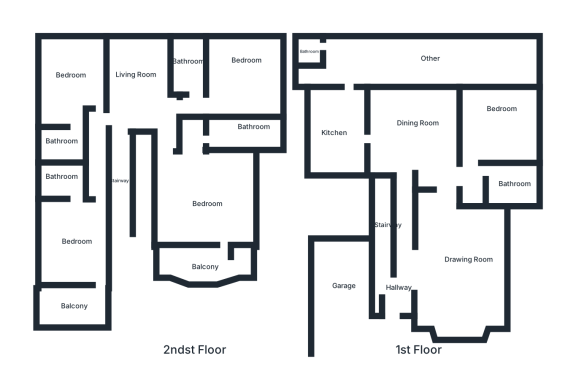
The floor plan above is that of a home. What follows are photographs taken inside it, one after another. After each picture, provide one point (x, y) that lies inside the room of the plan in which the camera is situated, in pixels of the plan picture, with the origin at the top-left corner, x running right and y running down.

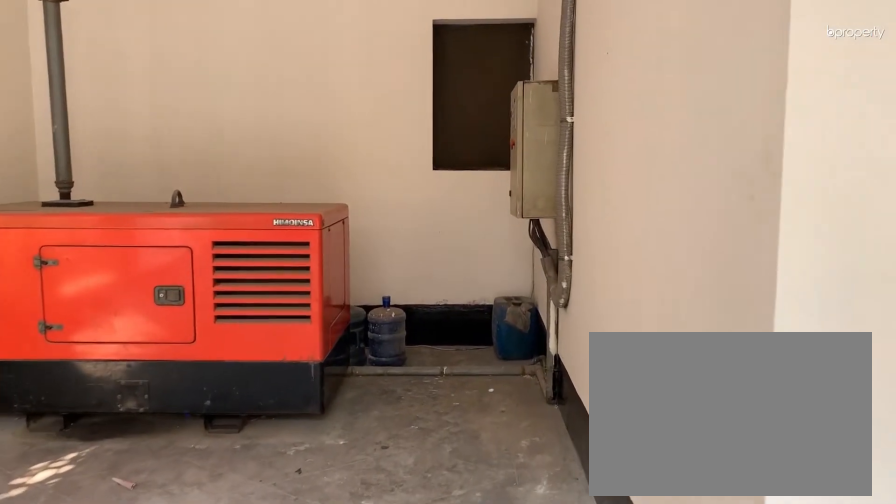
(343, 293)
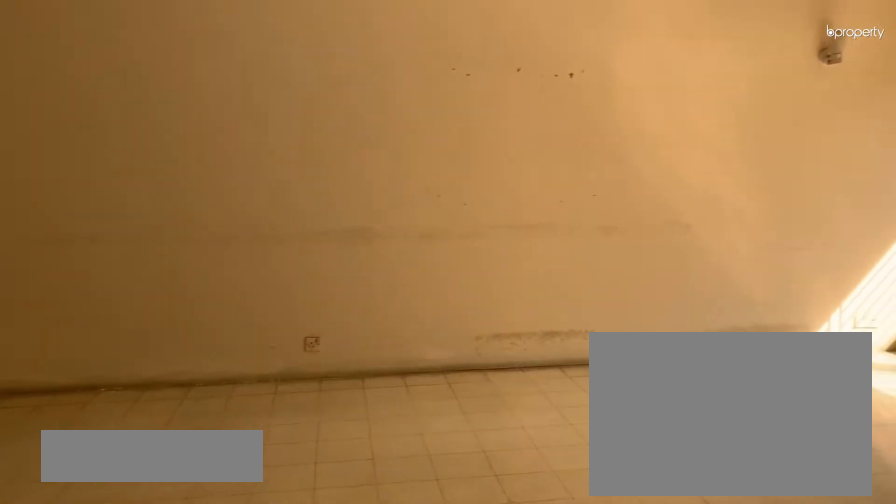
(462, 262)
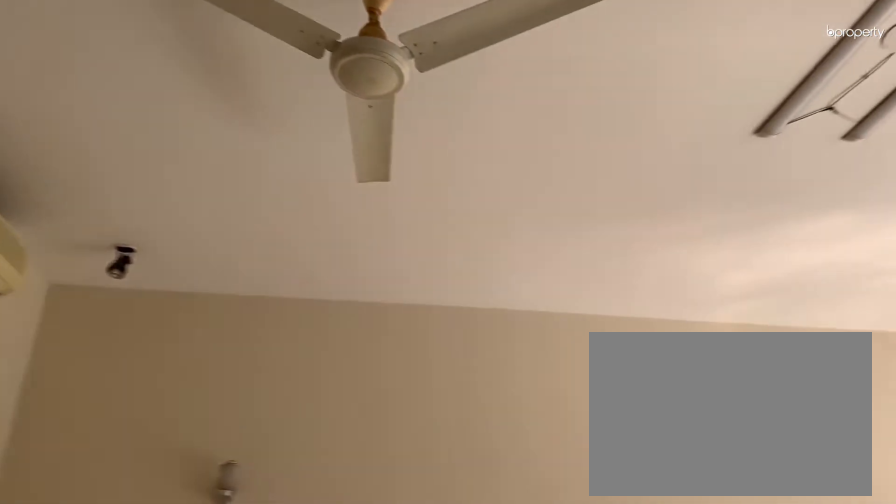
(462, 262)
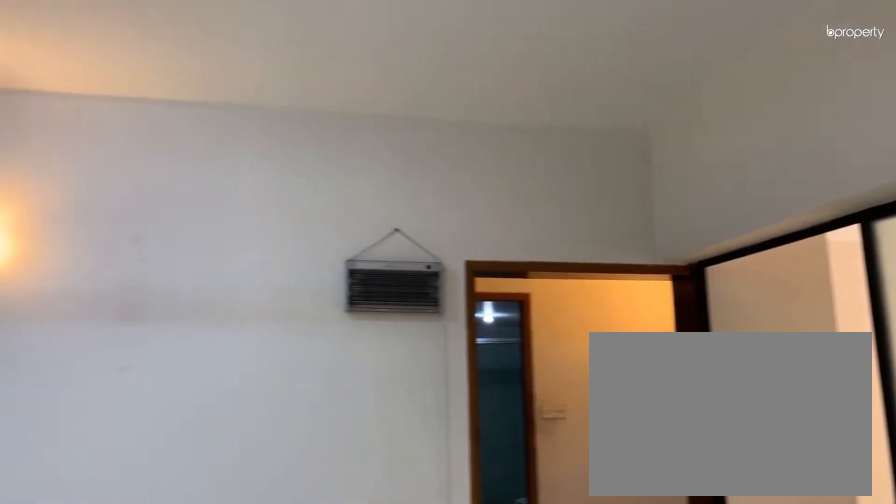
(420, 126)
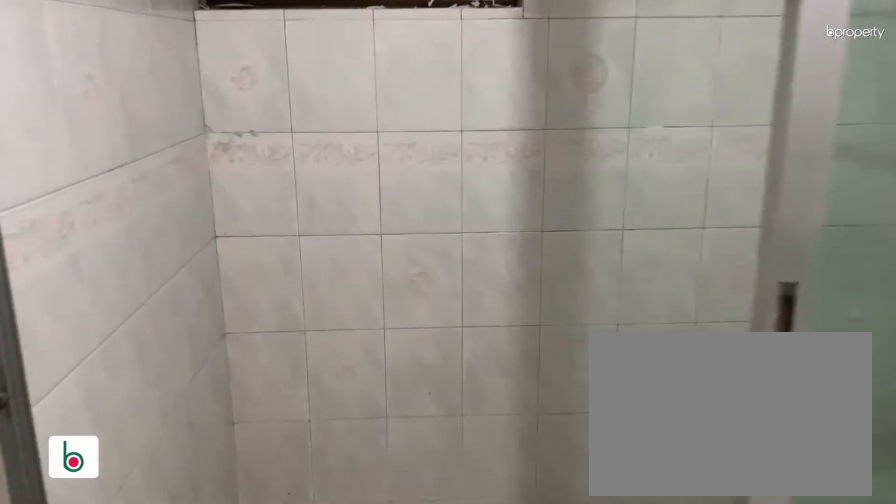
(510, 184)
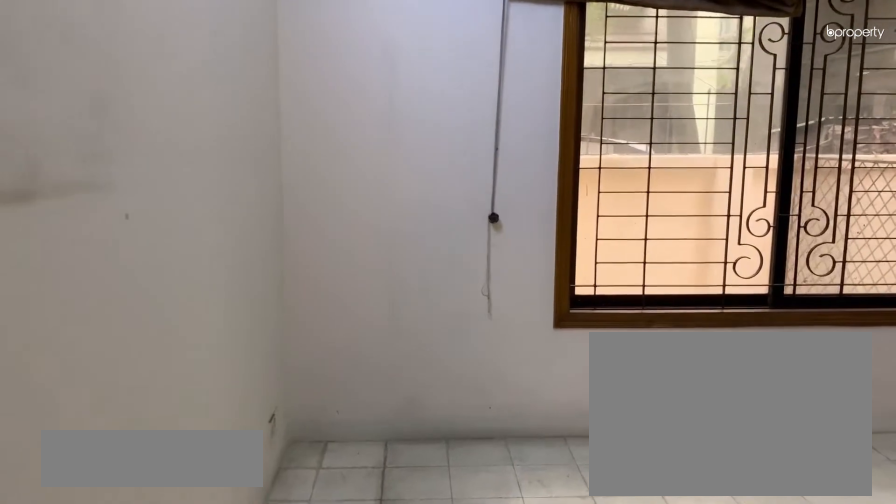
(492, 120)
